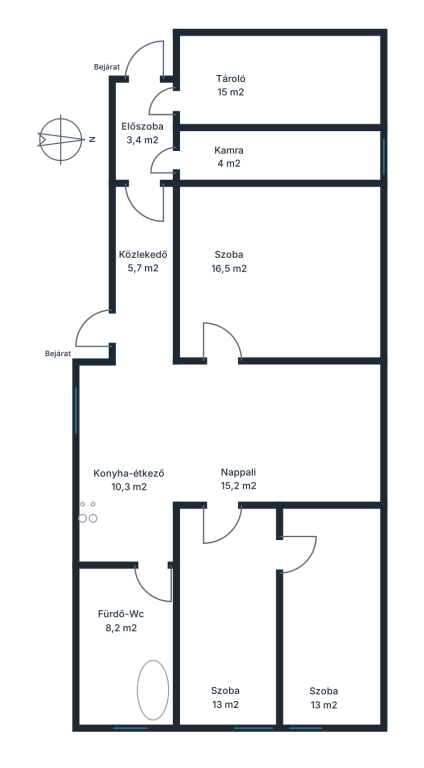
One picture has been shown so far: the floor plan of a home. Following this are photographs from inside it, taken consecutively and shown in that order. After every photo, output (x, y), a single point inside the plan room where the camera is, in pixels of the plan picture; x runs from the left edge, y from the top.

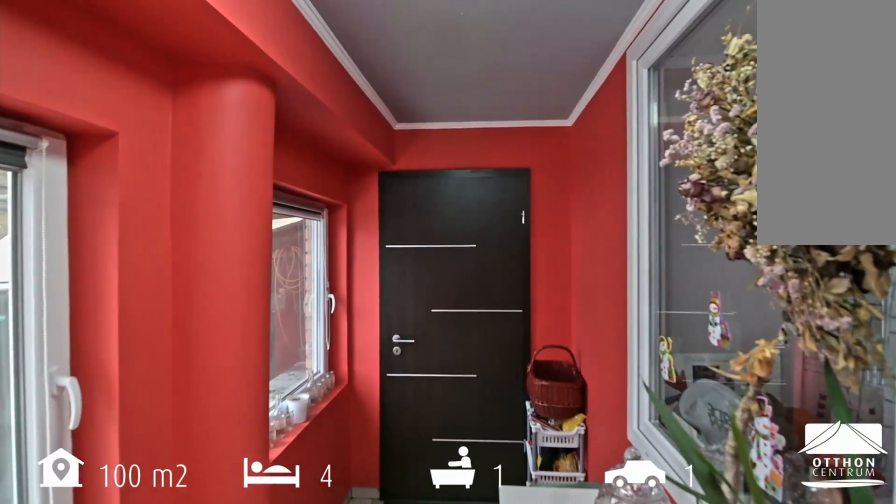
(144, 296)
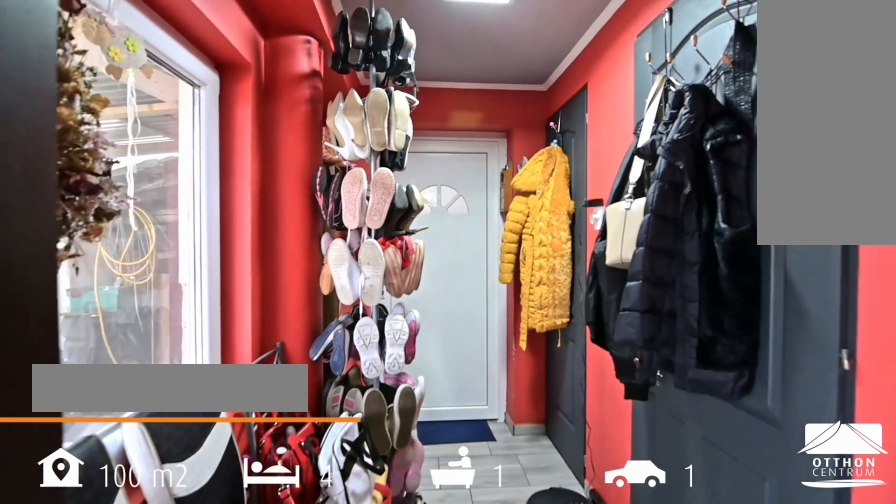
(145, 135)
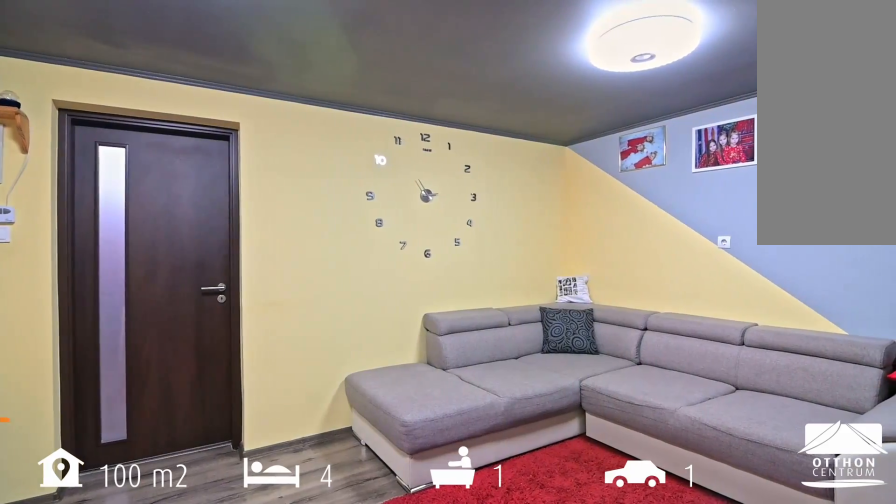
(293, 442)
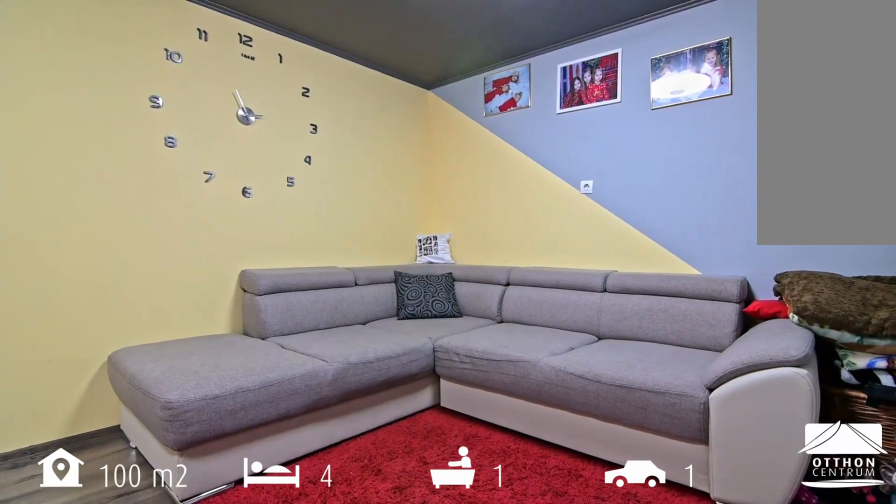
(293, 442)
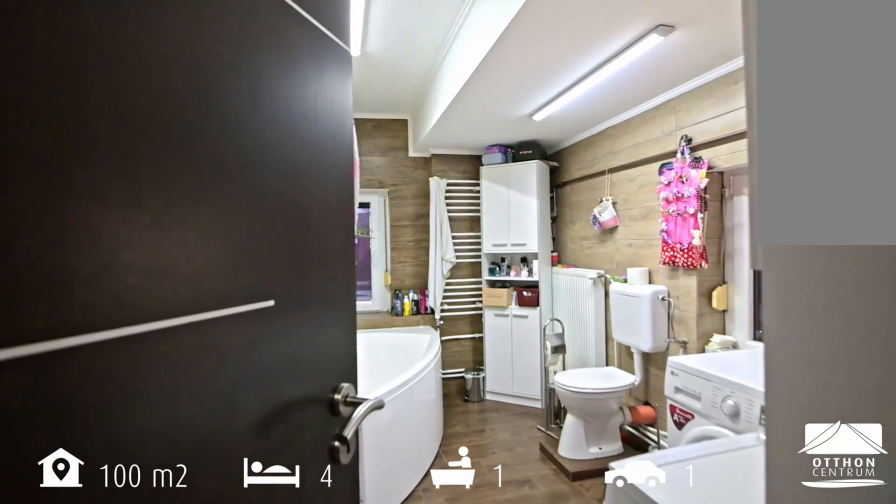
(128, 671)
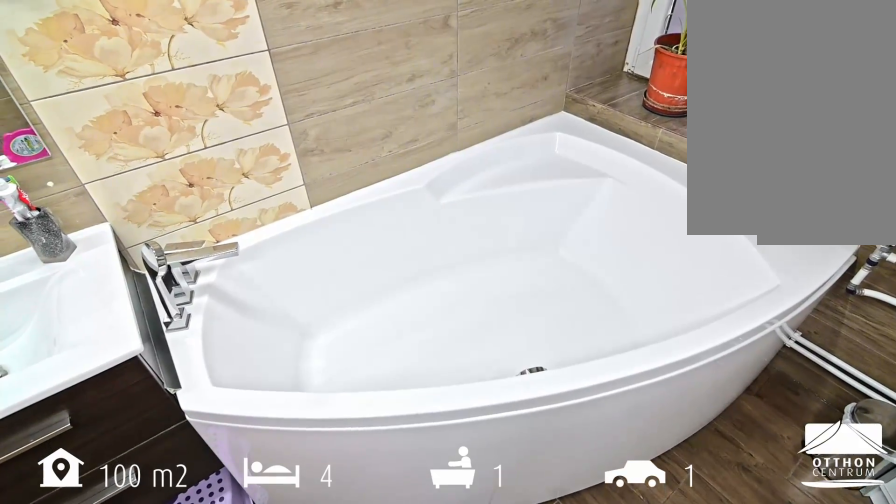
(128, 671)
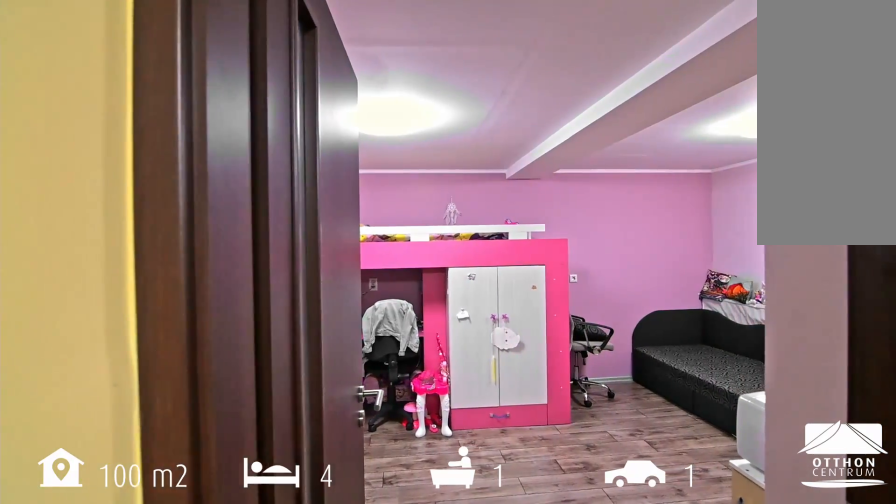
(265, 269)
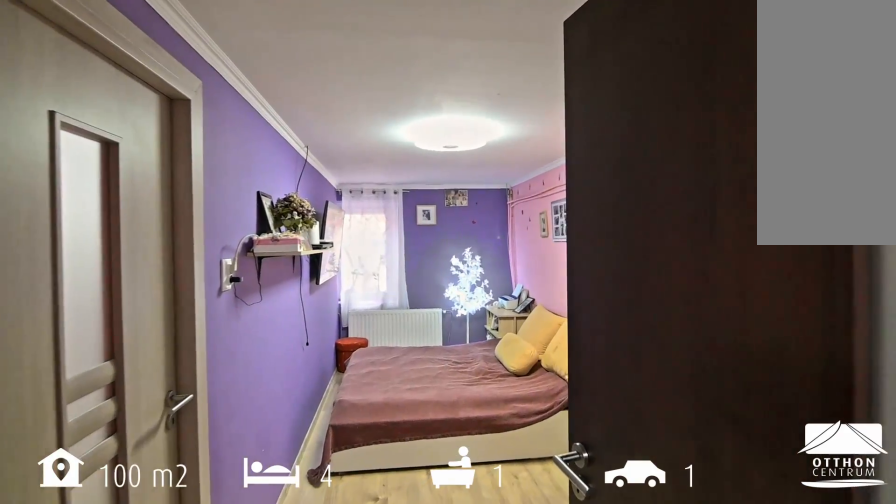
(229, 627)
